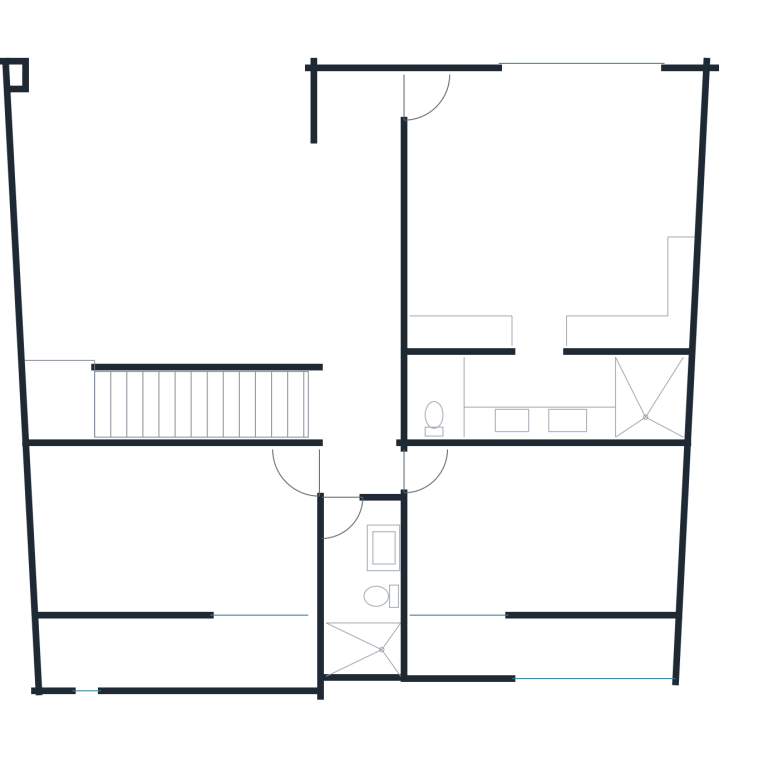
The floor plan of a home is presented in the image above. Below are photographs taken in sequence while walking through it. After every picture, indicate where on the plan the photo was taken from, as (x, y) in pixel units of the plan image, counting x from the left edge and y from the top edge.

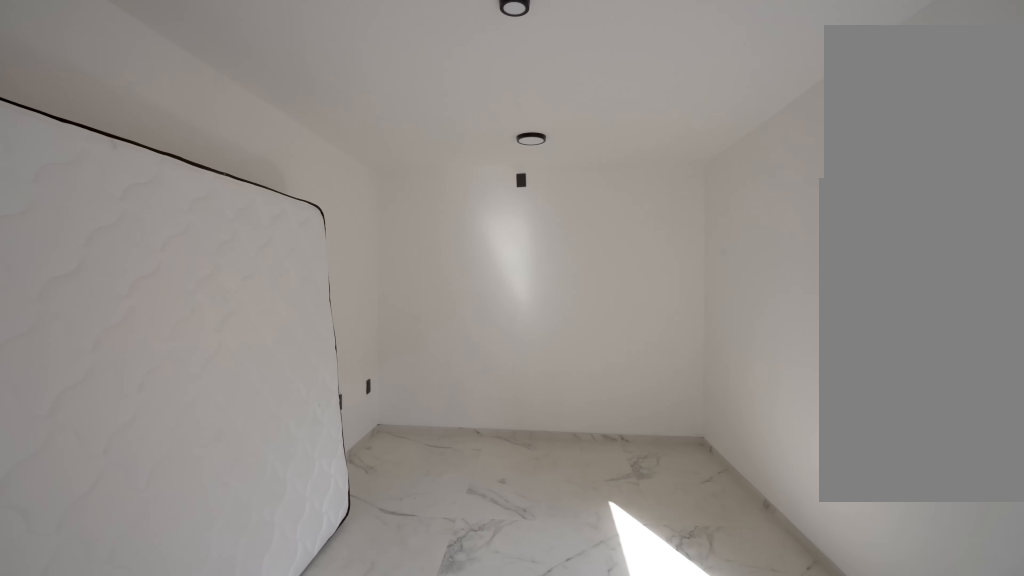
(447, 464)
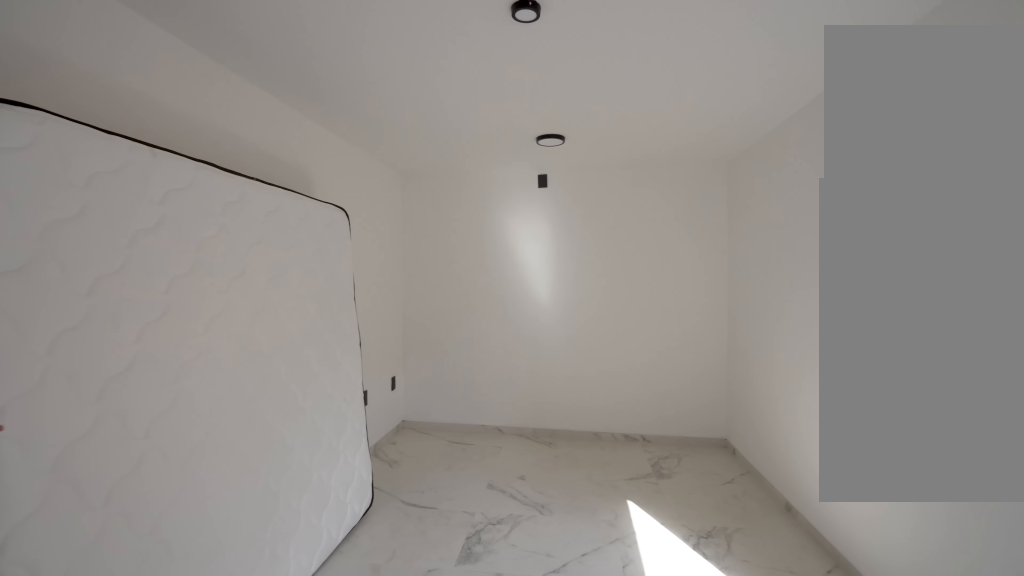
(449, 464)
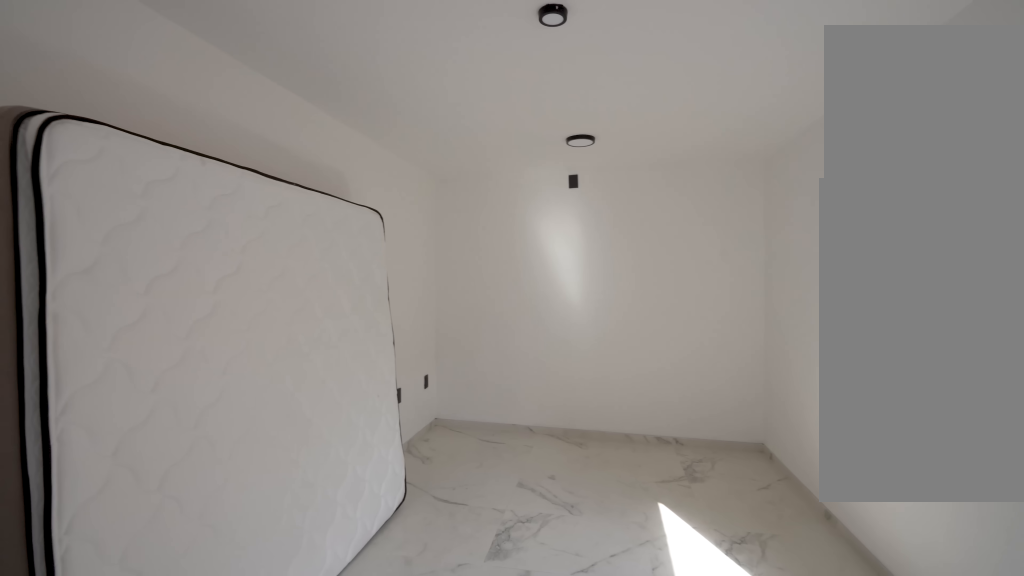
(450, 466)
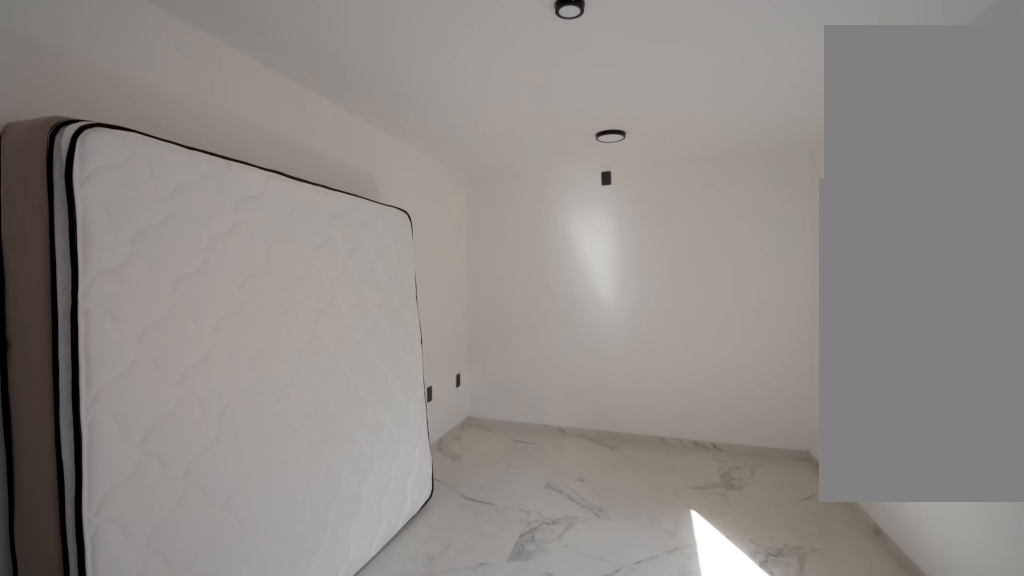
(450, 466)
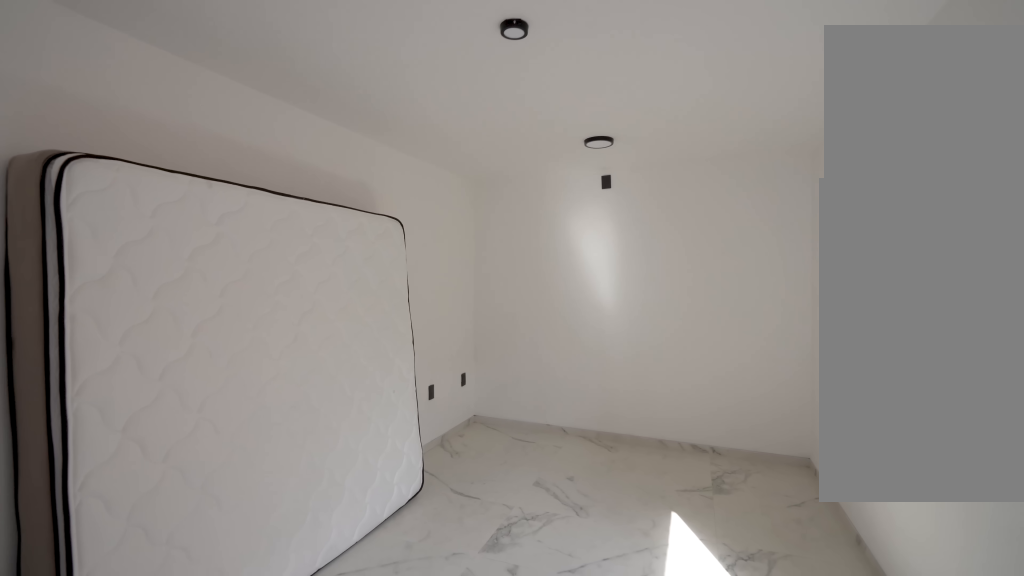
(449, 465)
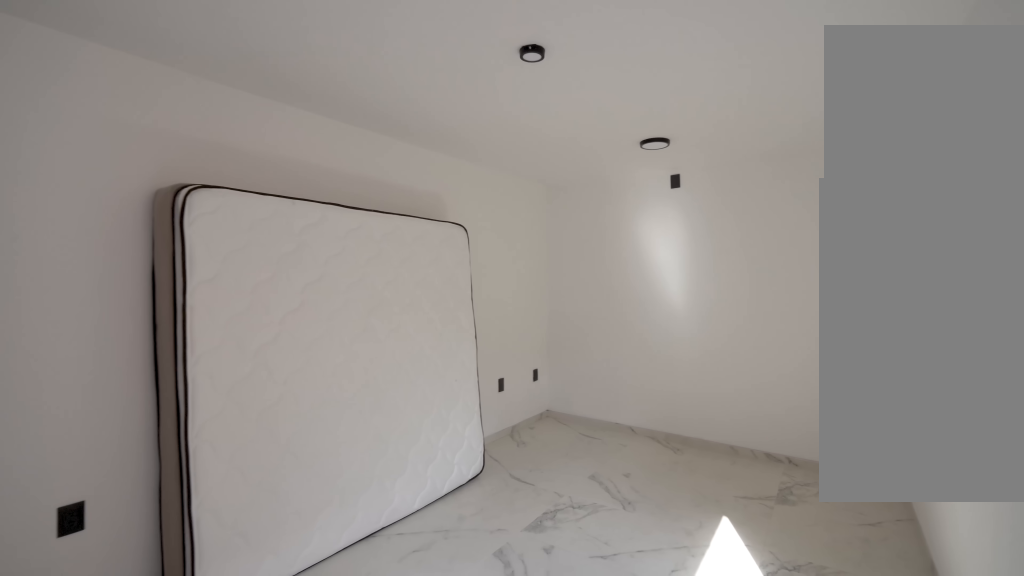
(451, 482)
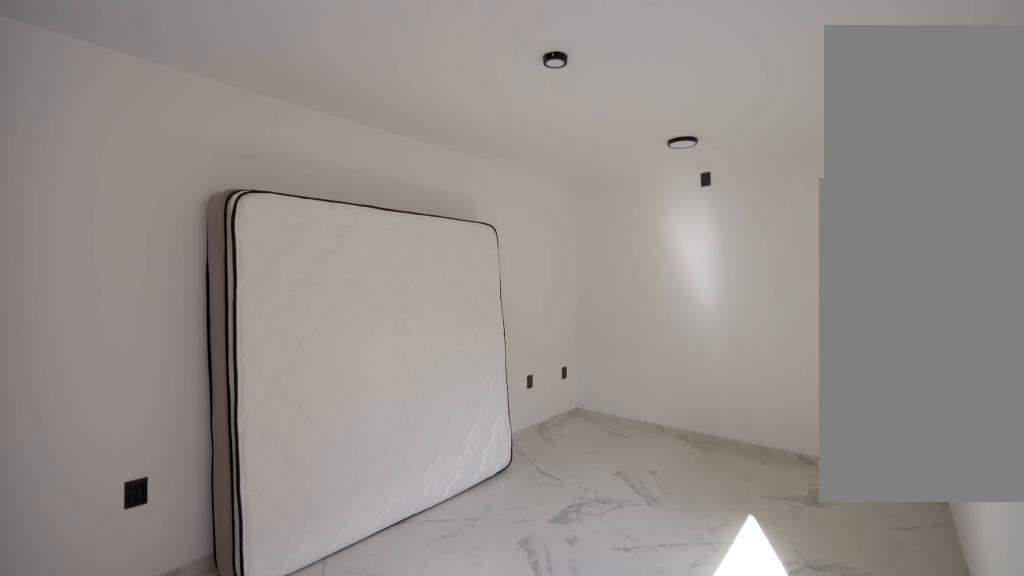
(439, 510)
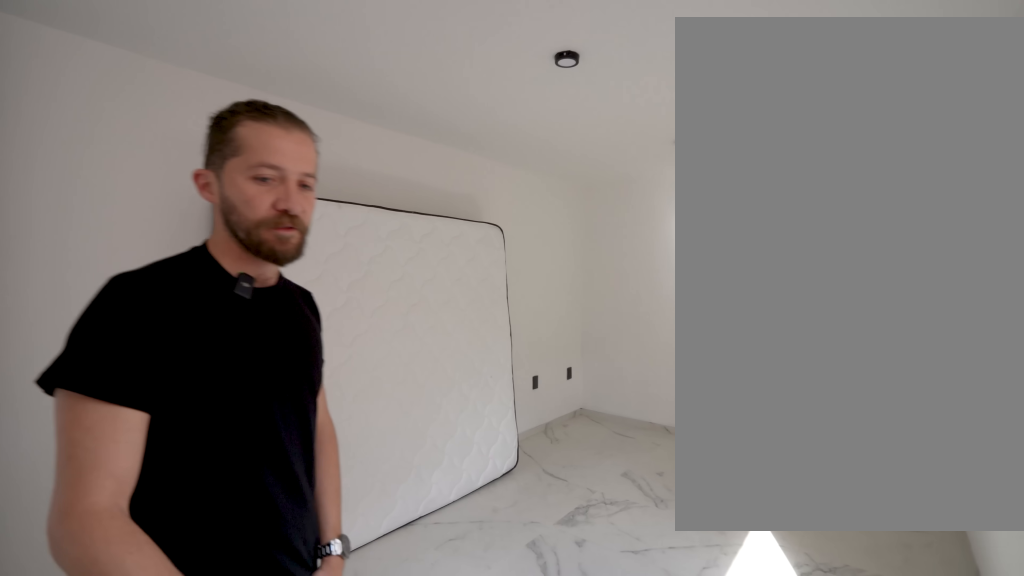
(435, 545)
